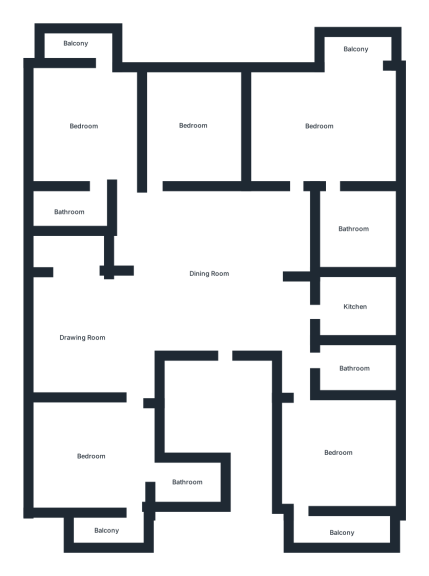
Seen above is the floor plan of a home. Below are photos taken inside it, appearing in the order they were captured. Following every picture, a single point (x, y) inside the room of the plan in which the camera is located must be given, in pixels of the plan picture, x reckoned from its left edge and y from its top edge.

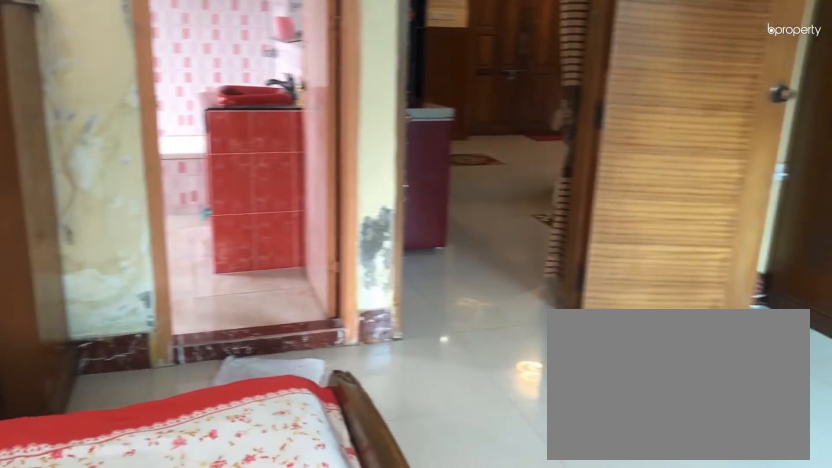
(321, 127)
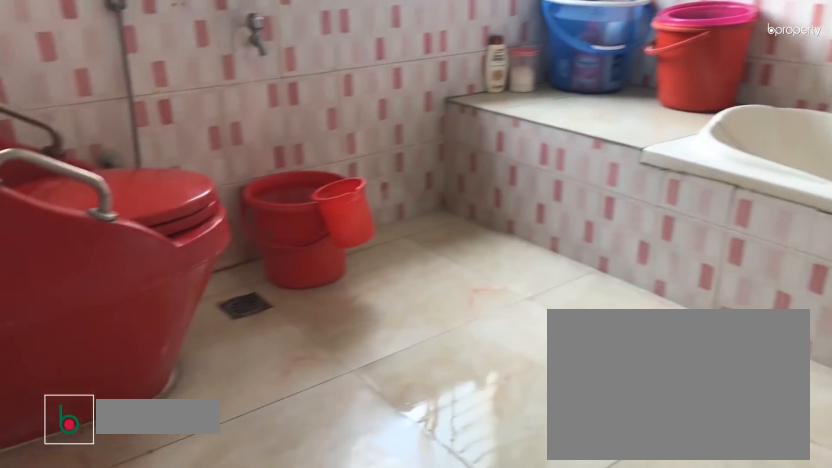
(353, 224)
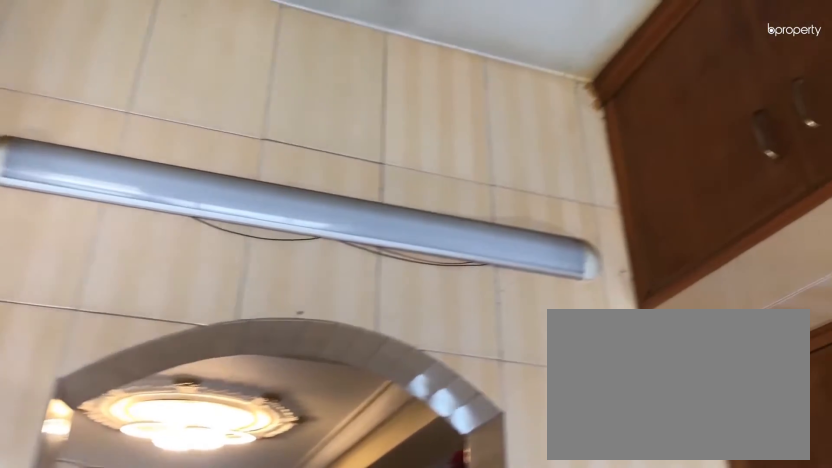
(357, 309)
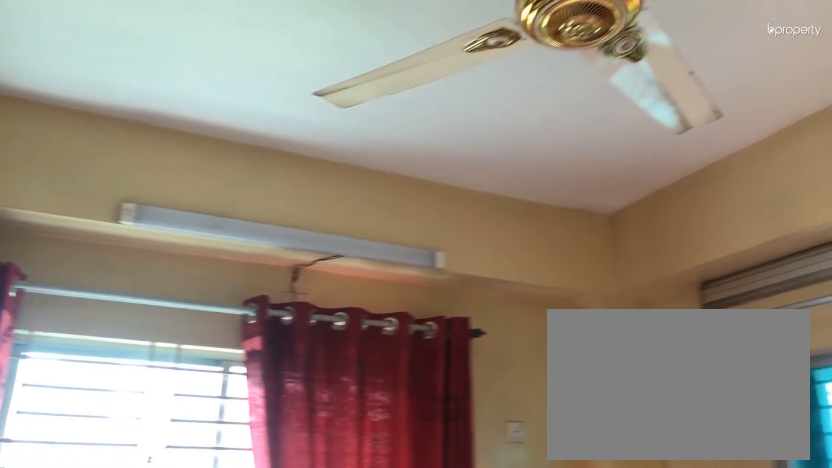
(337, 454)
